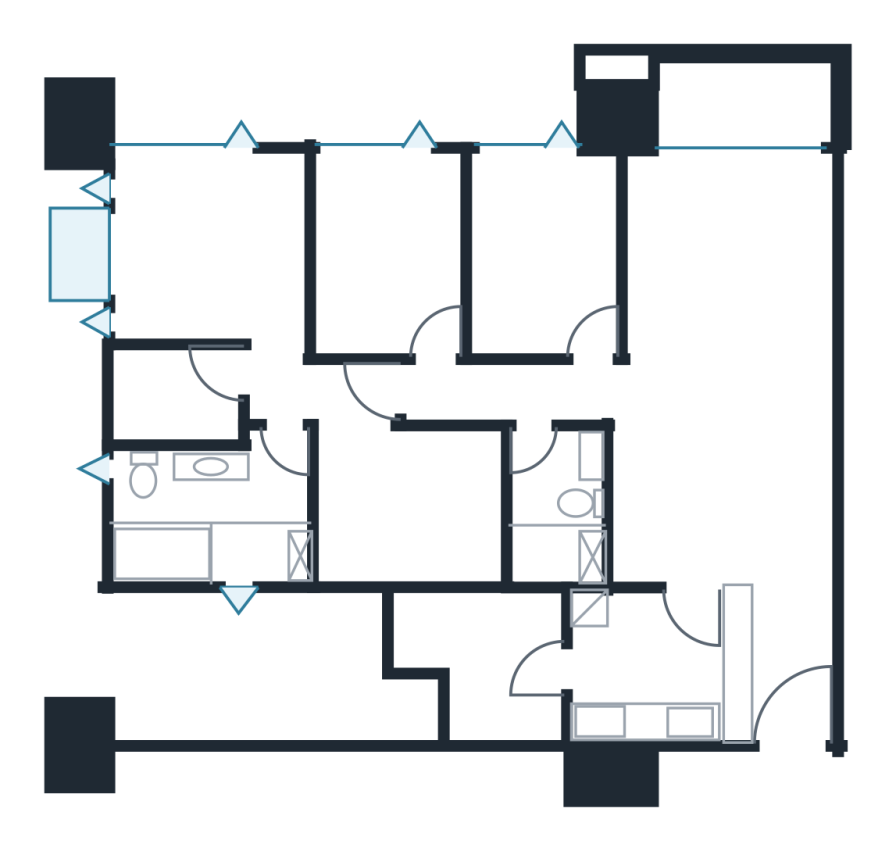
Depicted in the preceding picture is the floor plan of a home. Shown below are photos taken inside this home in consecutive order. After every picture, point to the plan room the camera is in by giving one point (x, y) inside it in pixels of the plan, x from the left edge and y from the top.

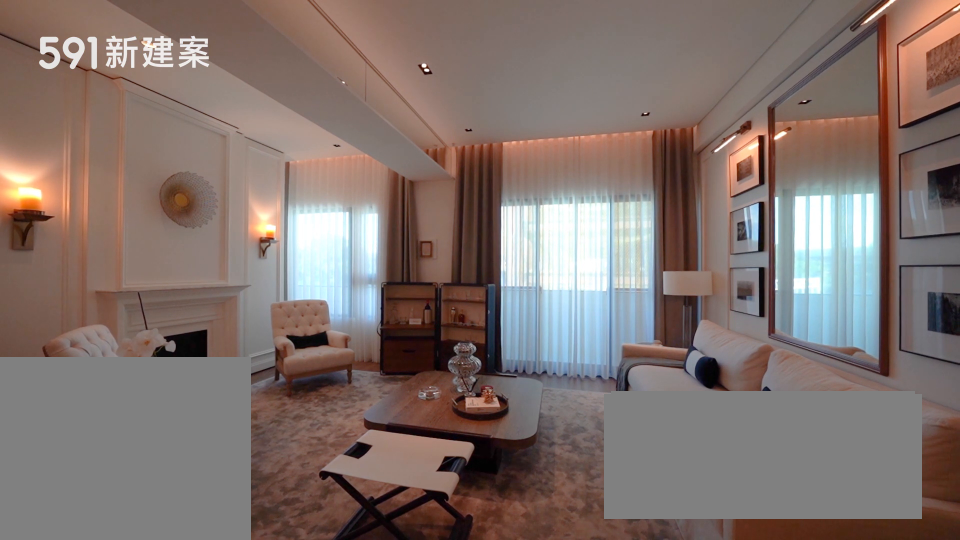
(646, 253)
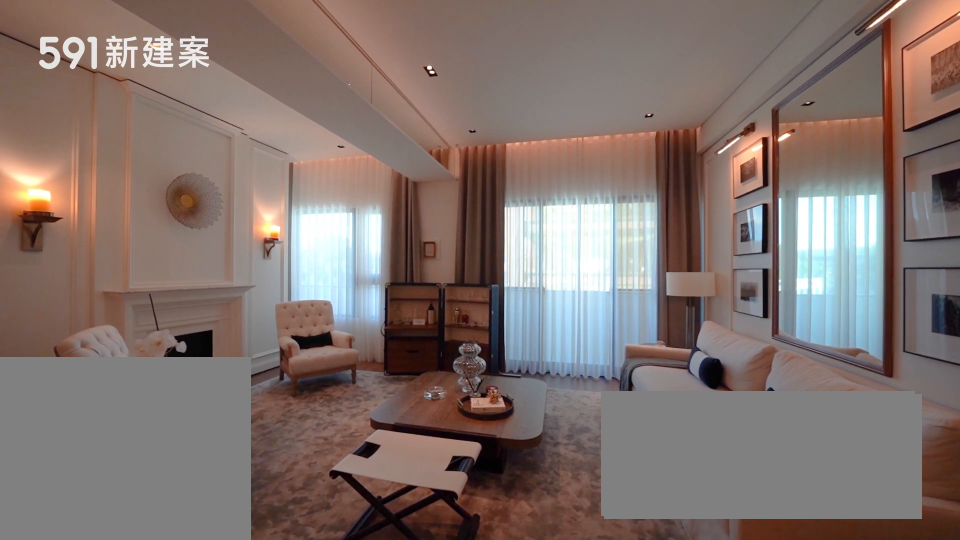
(646, 253)
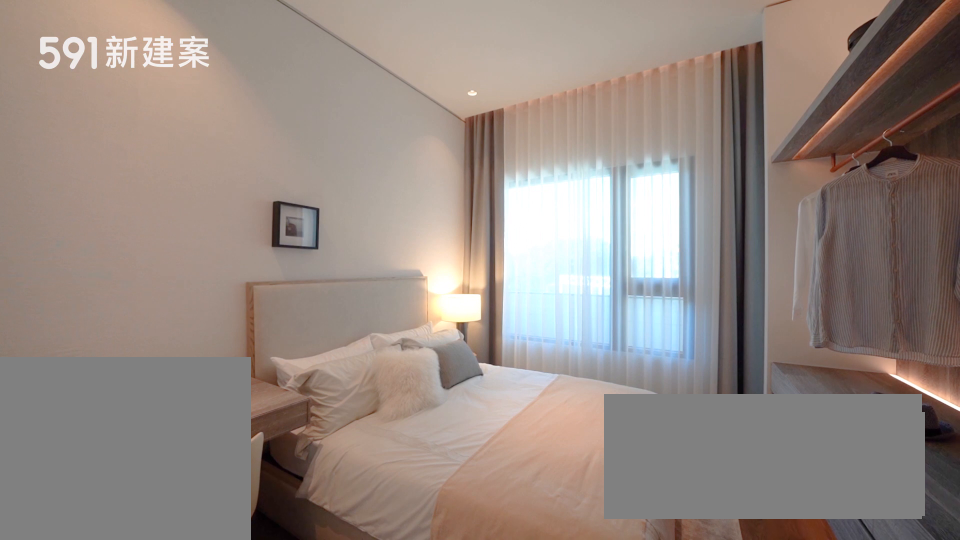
(381, 244)
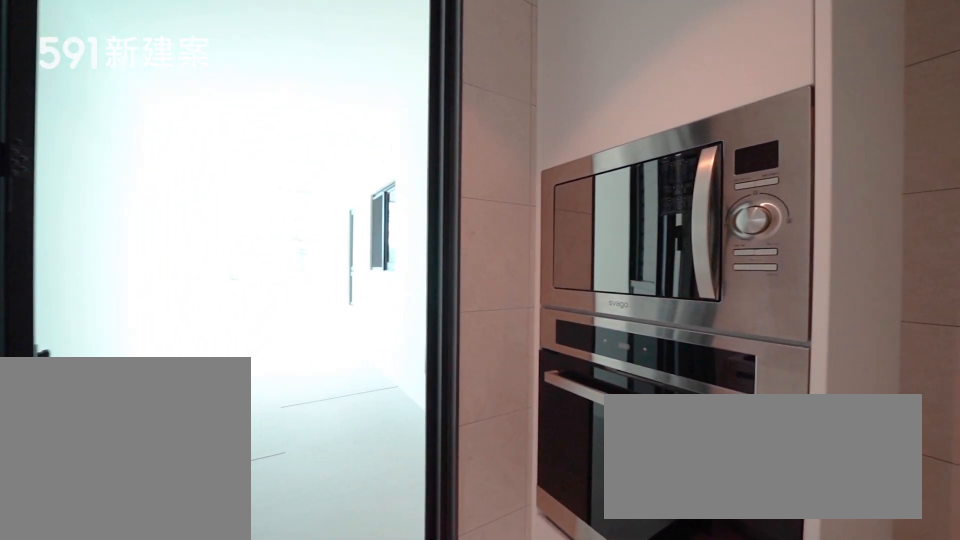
(641, 667)
